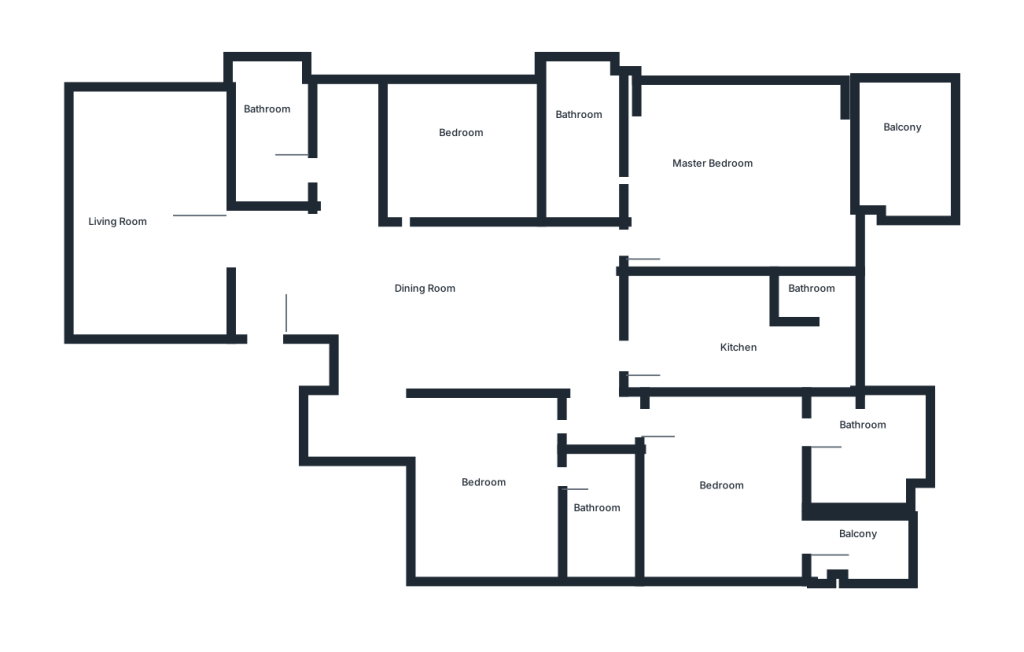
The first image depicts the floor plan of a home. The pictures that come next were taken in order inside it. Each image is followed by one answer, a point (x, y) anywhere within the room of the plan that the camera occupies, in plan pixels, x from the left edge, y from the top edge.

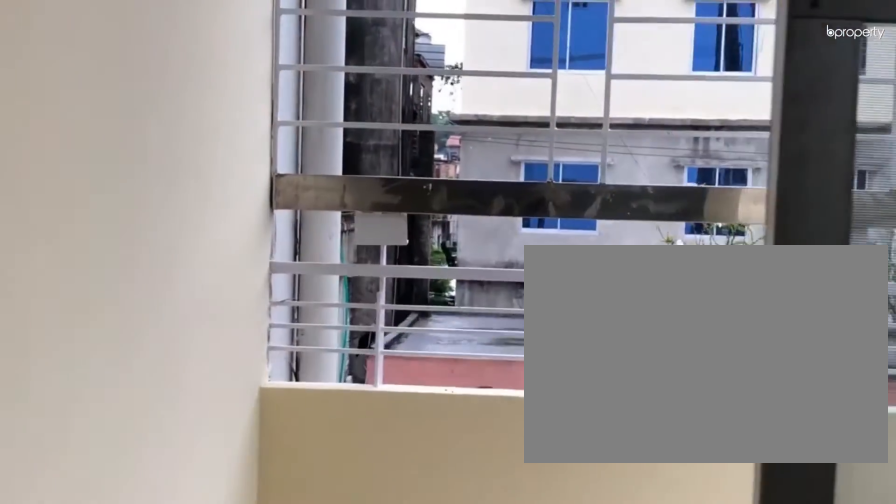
(853, 536)
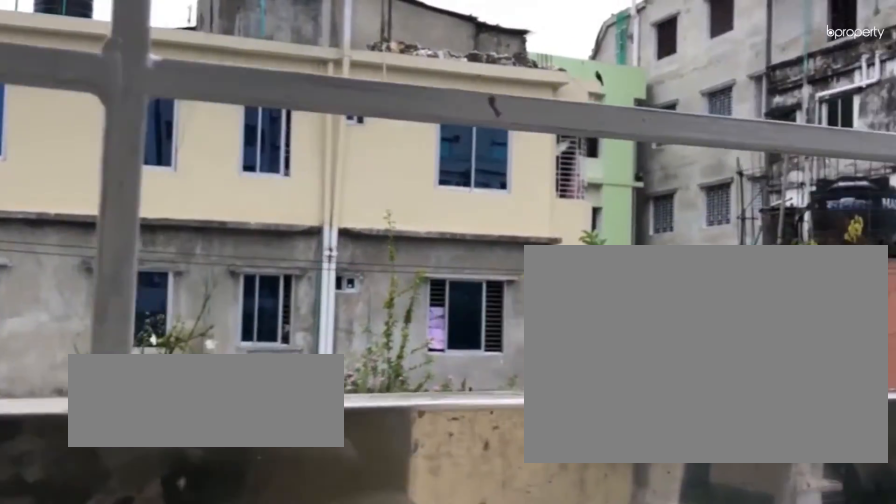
(853, 536)
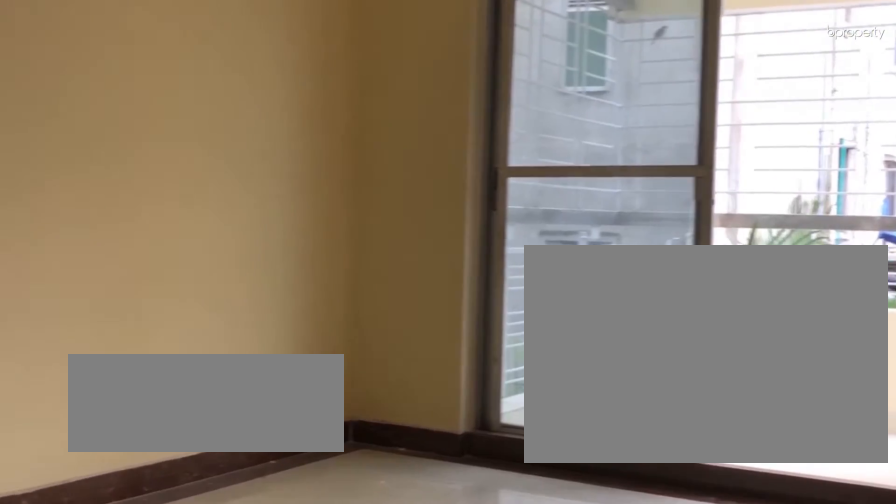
(756, 138)
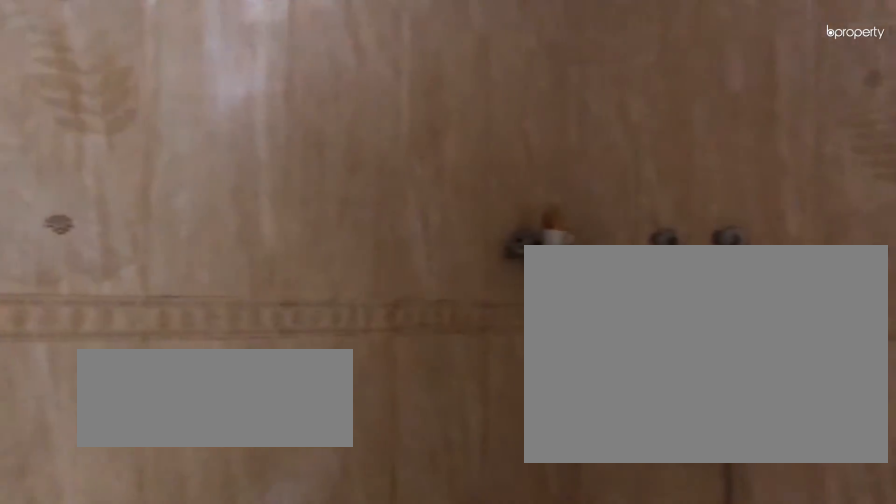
(573, 137)
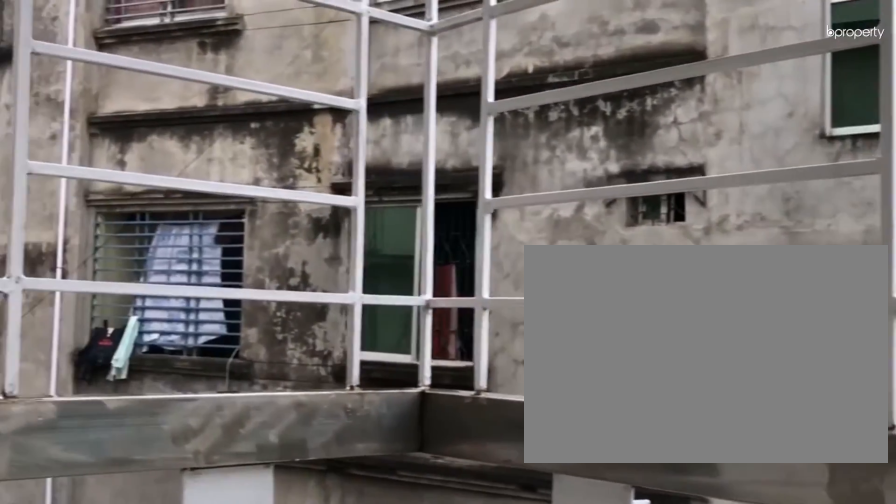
(904, 150)
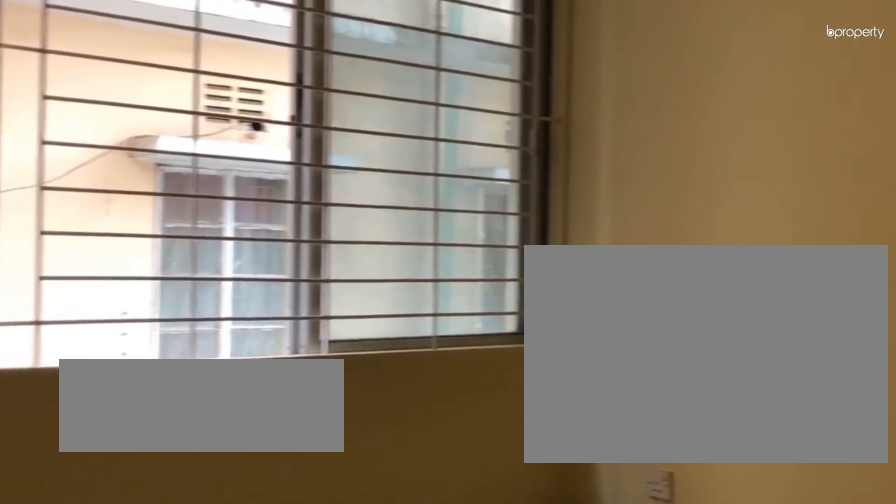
(470, 149)
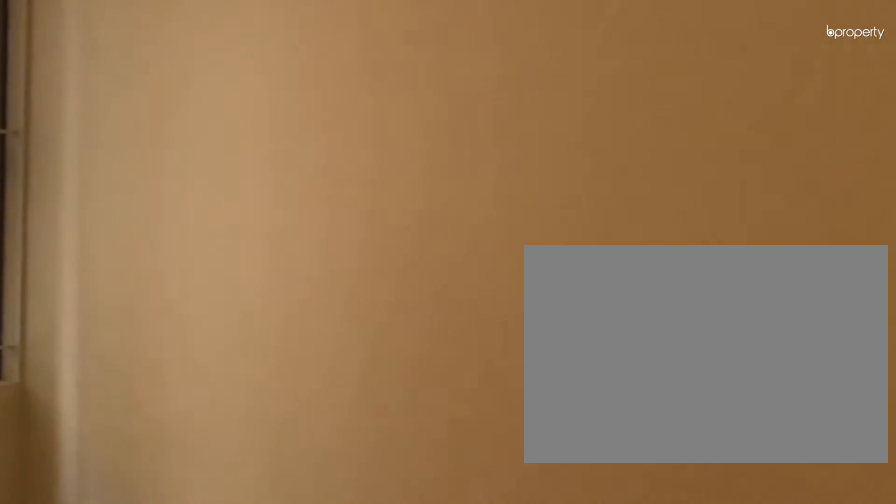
(470, 149)
